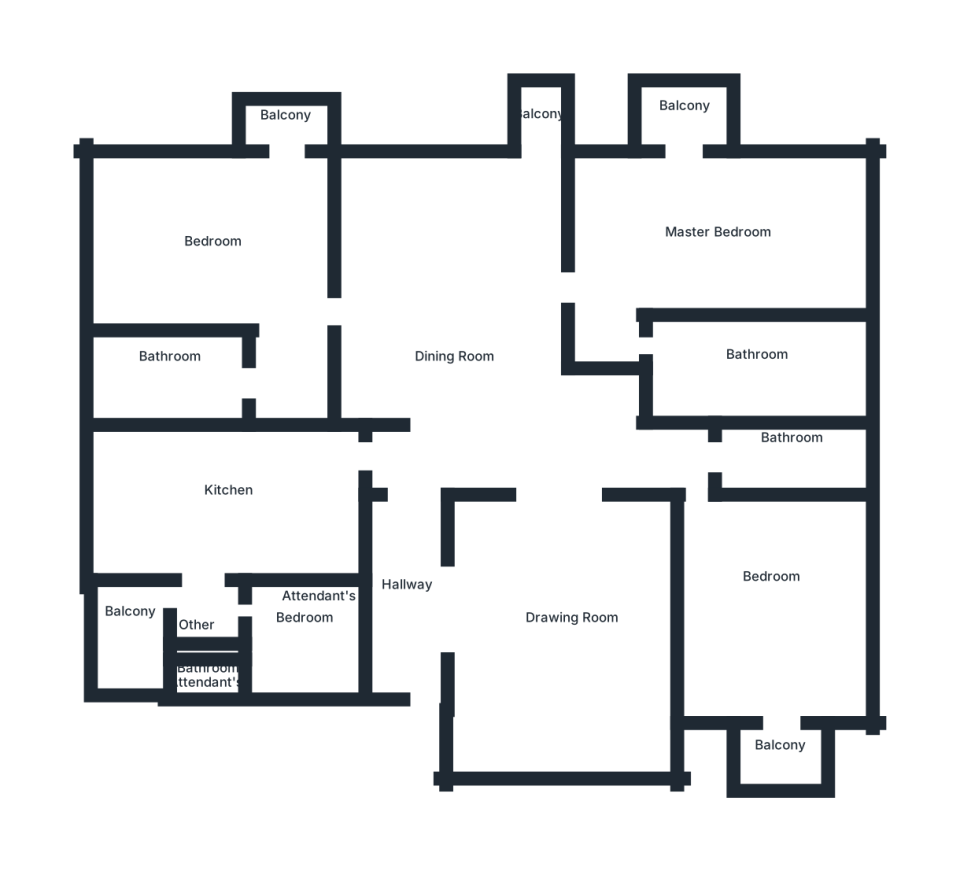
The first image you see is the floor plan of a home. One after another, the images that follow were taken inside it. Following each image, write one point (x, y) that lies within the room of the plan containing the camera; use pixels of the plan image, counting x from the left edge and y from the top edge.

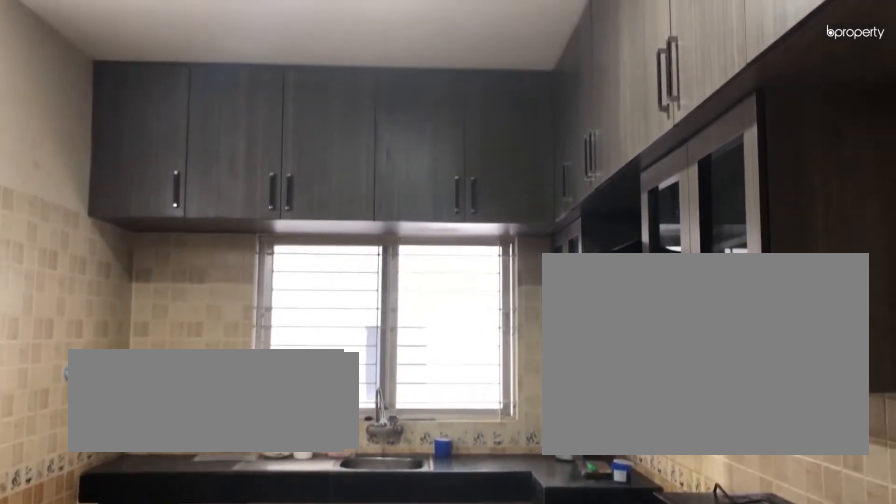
(236, 509)
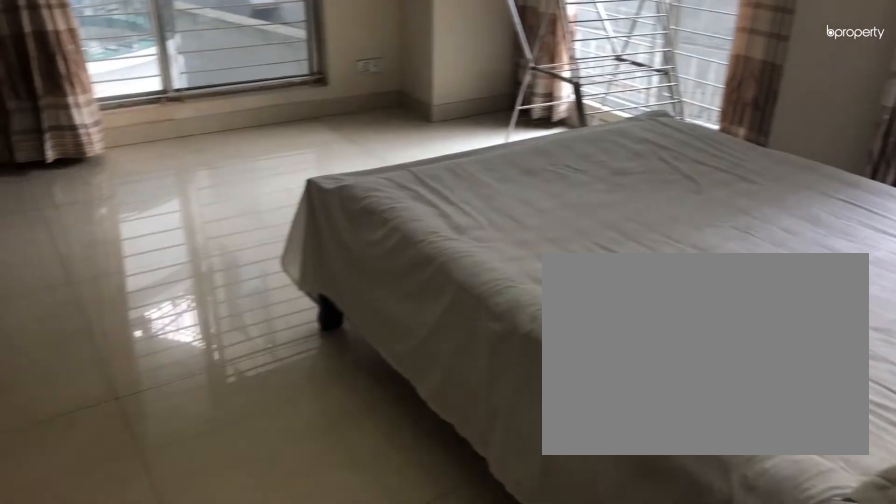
(266, 260)
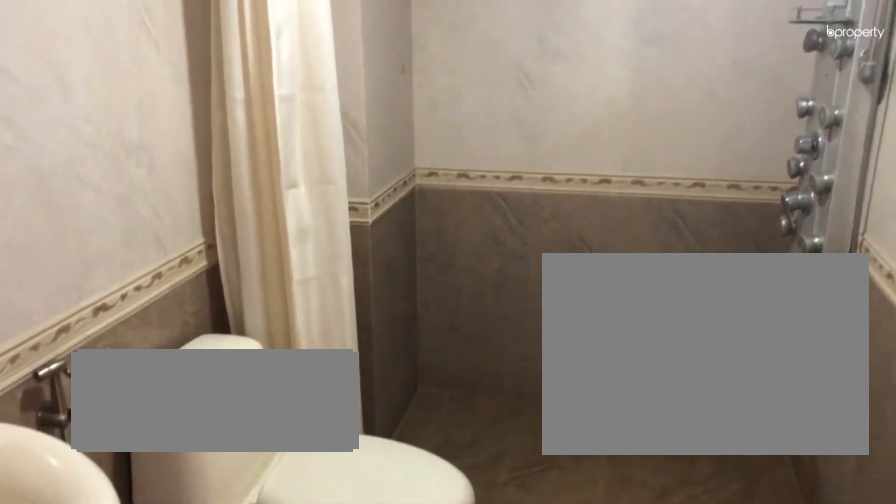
(188, 378)
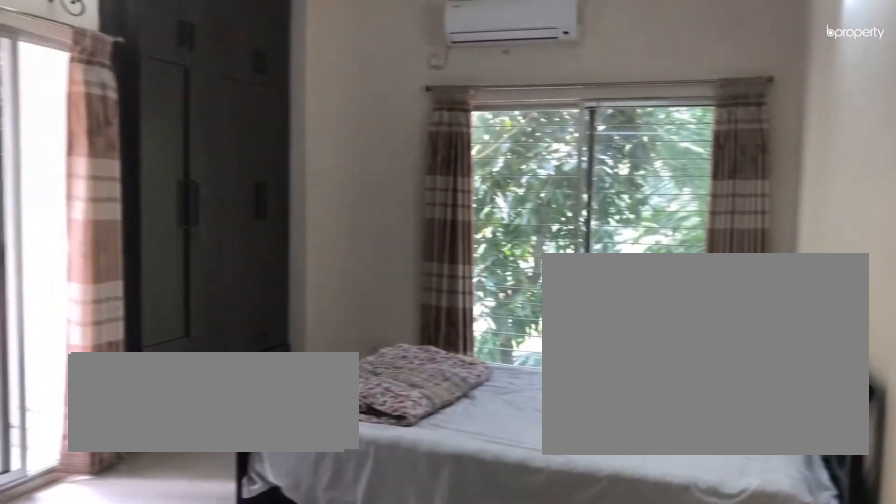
(716, 239)
